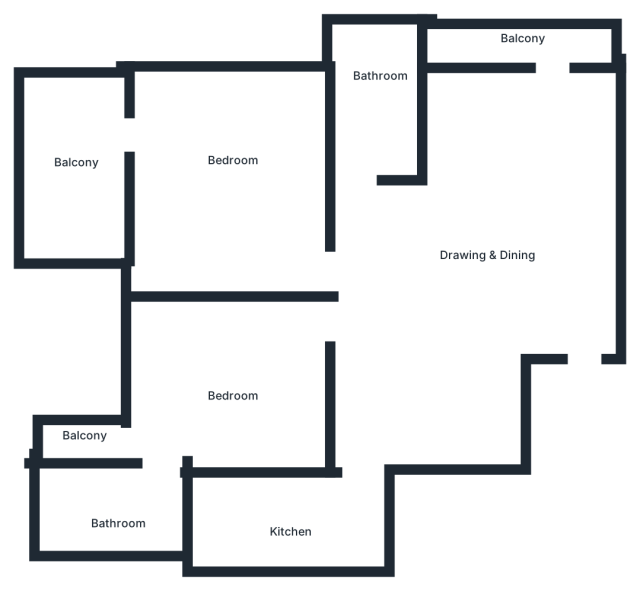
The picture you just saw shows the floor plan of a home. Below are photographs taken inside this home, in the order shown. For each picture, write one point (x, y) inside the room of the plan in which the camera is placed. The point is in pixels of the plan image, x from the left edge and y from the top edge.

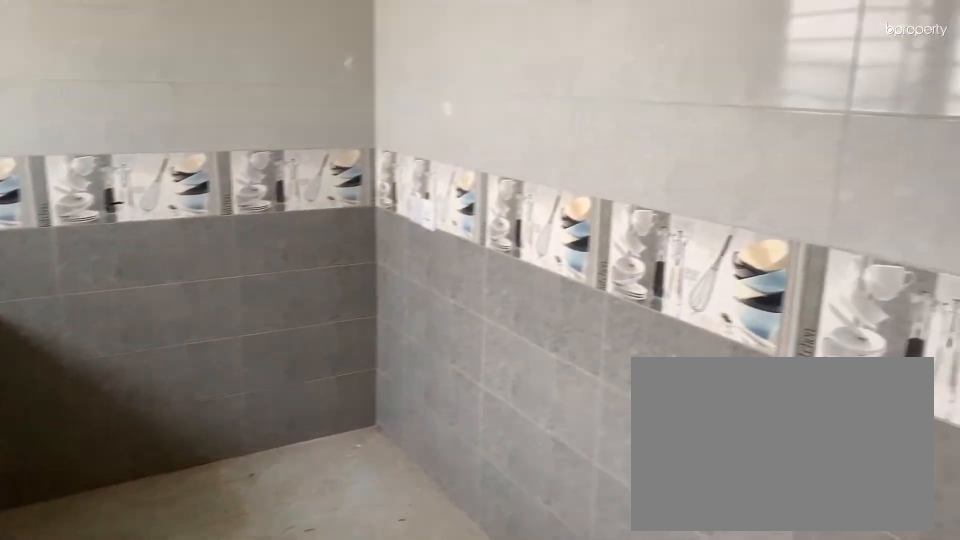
(303, 516)
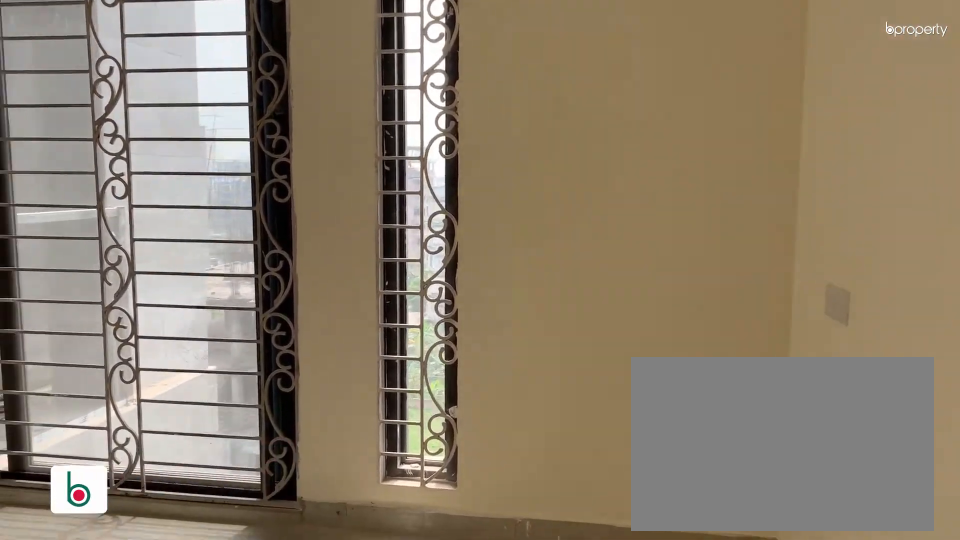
(236, 373)
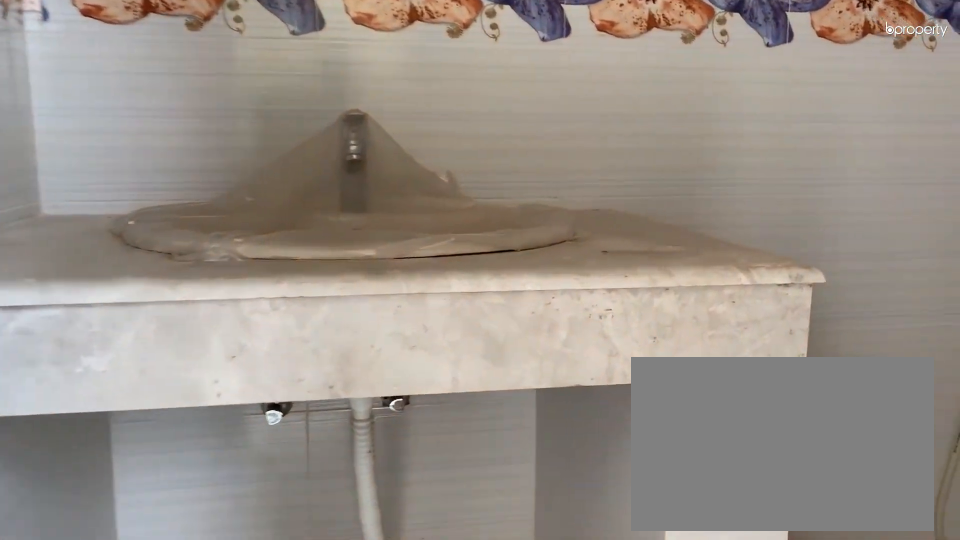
(115, 511)
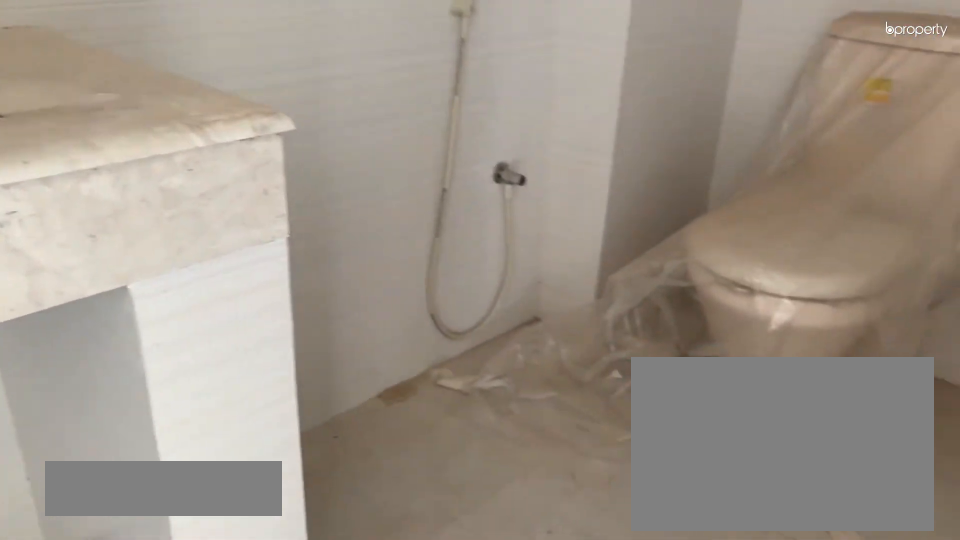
(115, 511)
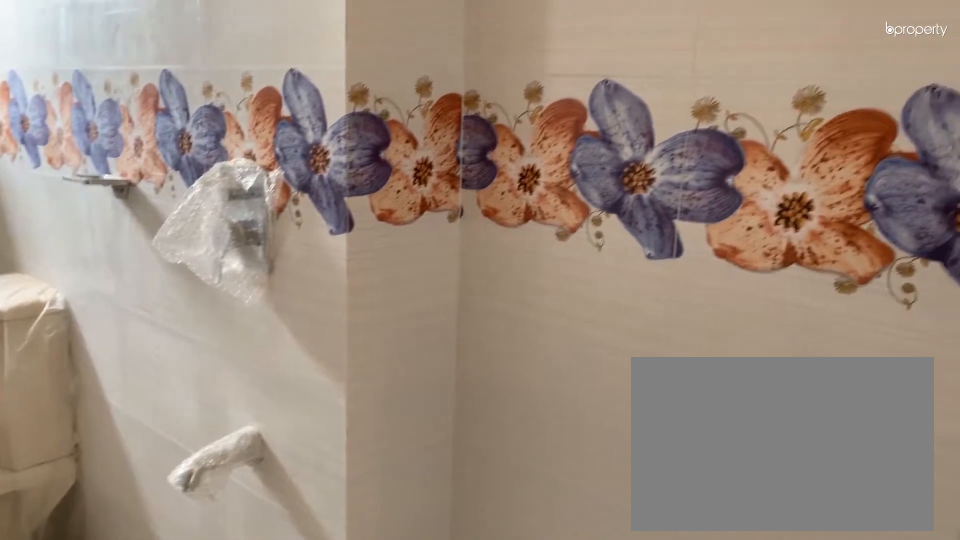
(374, 90)
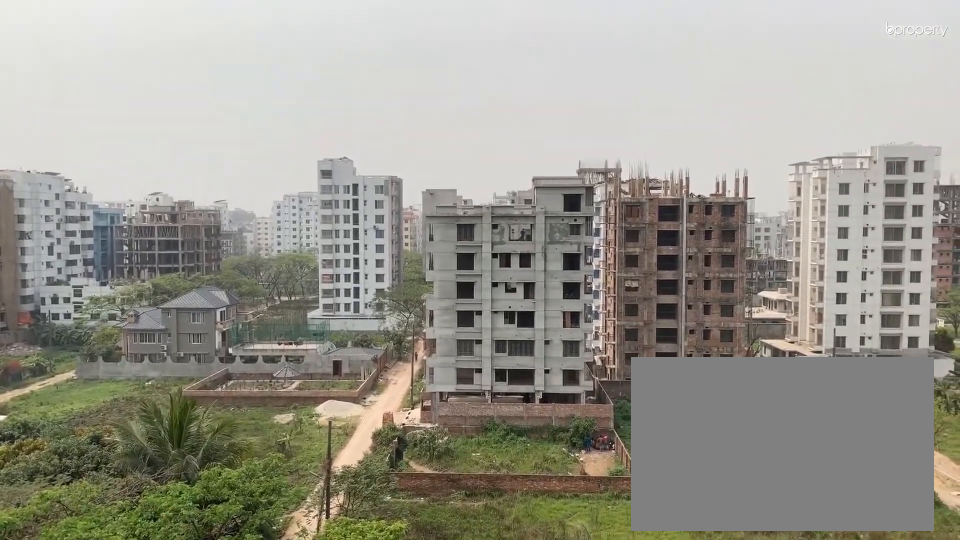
(524, 56)
